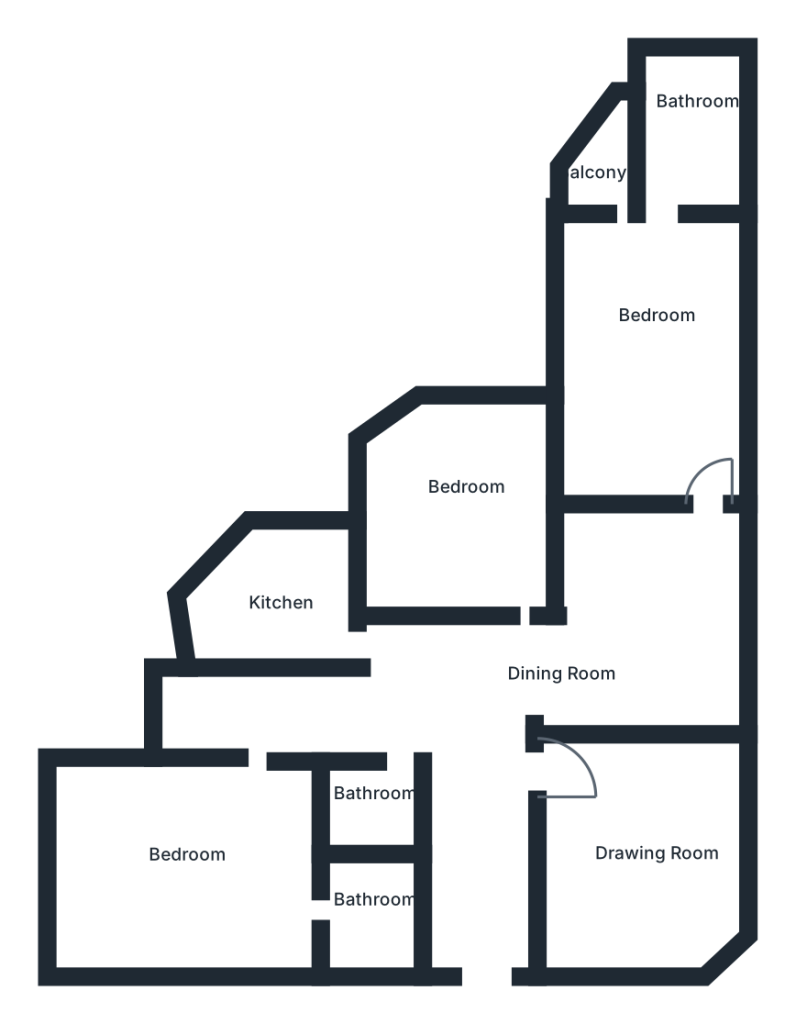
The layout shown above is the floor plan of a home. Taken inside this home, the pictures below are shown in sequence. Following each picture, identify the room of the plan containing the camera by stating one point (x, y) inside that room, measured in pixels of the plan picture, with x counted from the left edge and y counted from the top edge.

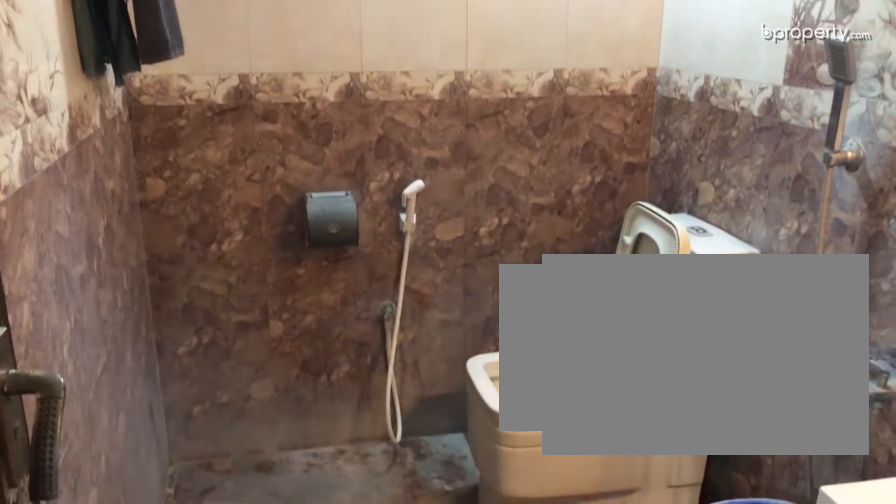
(680, 148)
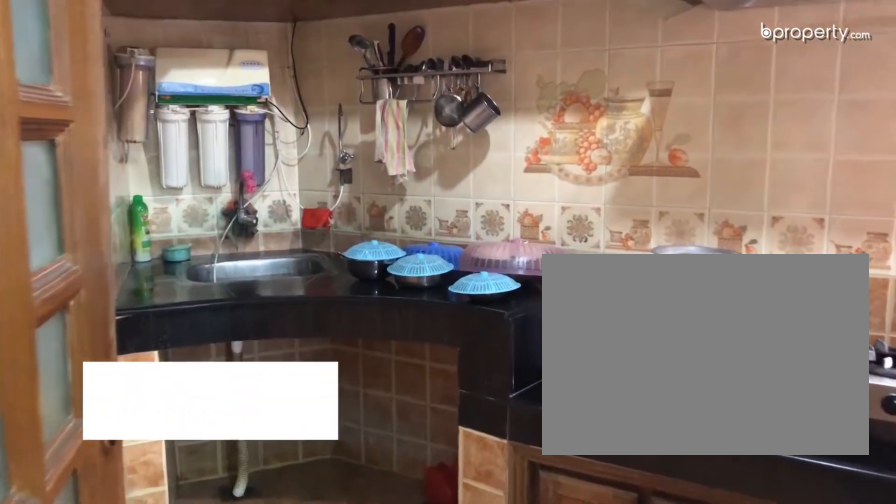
(281, 611)
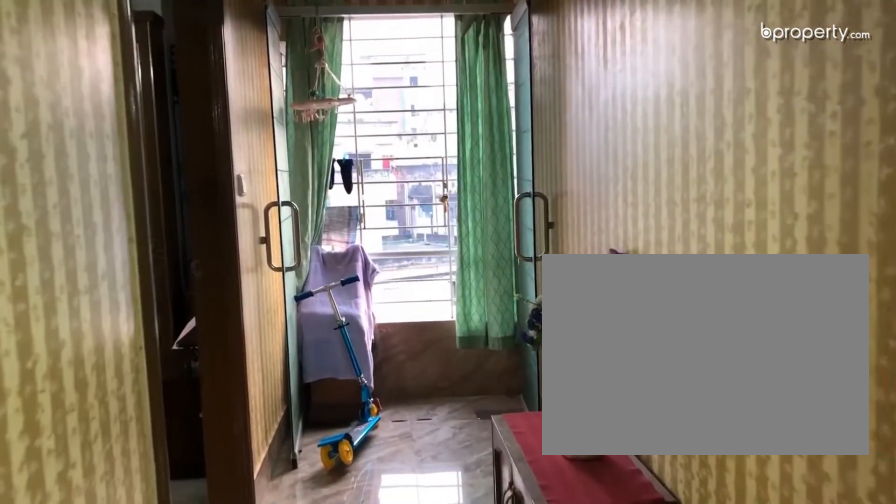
(251, 743)
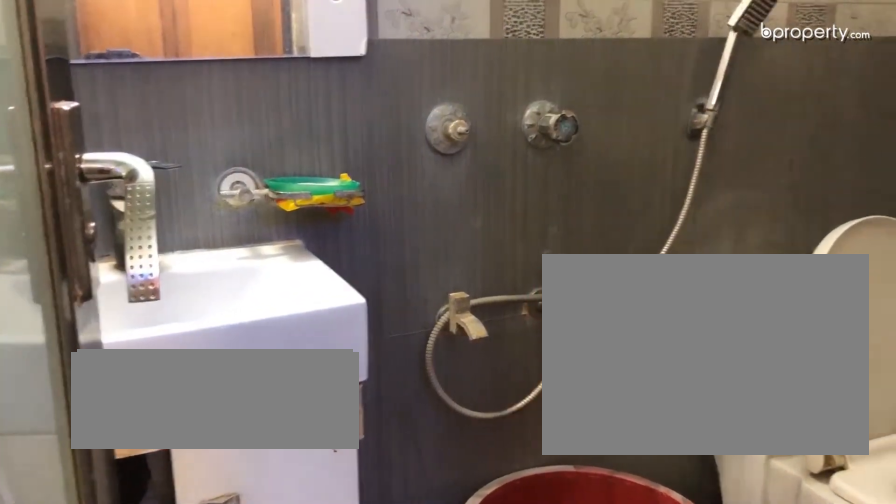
(379, 905)
